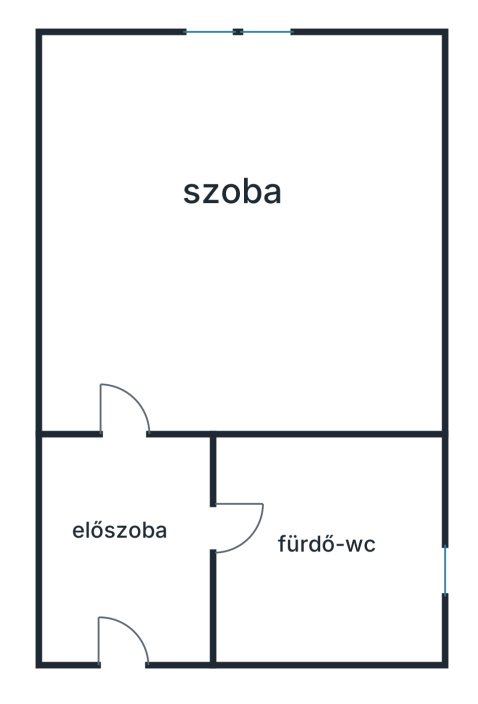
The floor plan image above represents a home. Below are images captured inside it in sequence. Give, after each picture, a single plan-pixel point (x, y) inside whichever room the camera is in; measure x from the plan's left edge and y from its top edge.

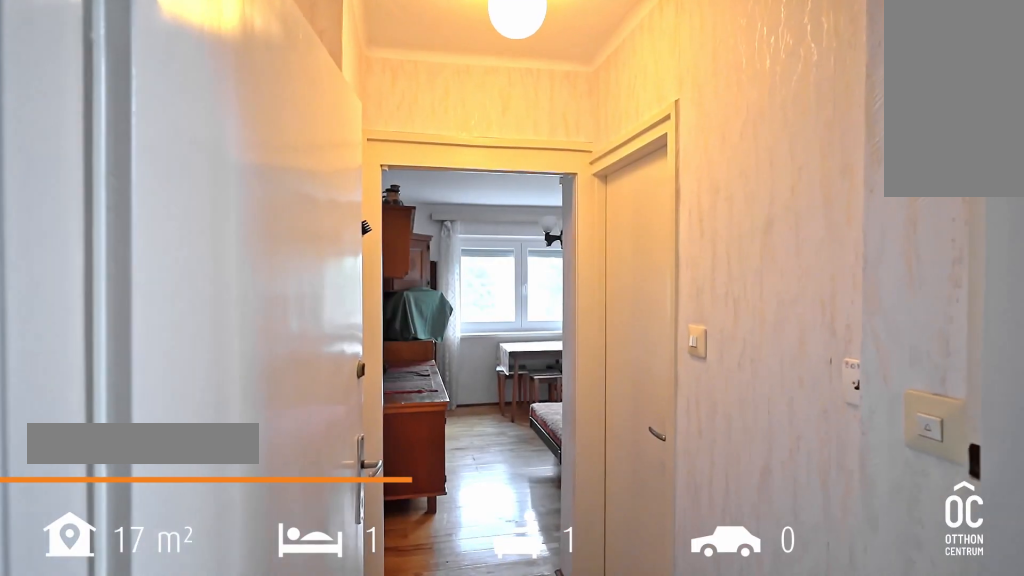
(121, 601)
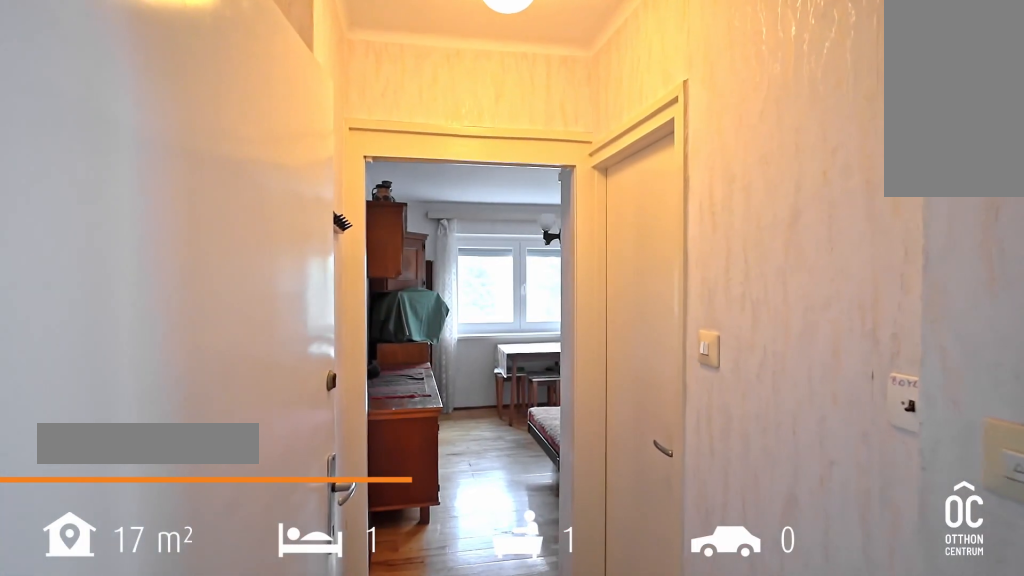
(121, 601)
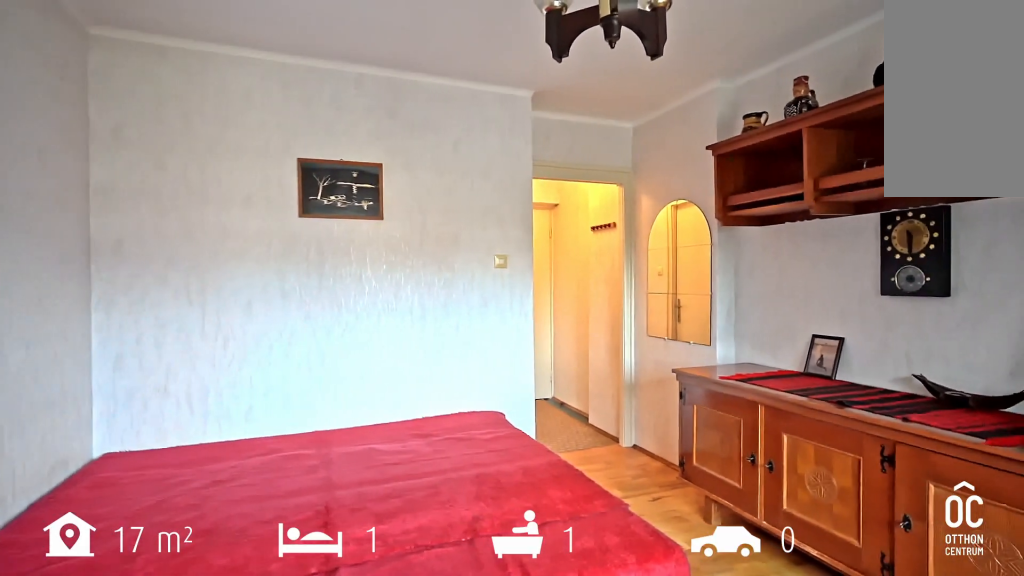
(239, 215)
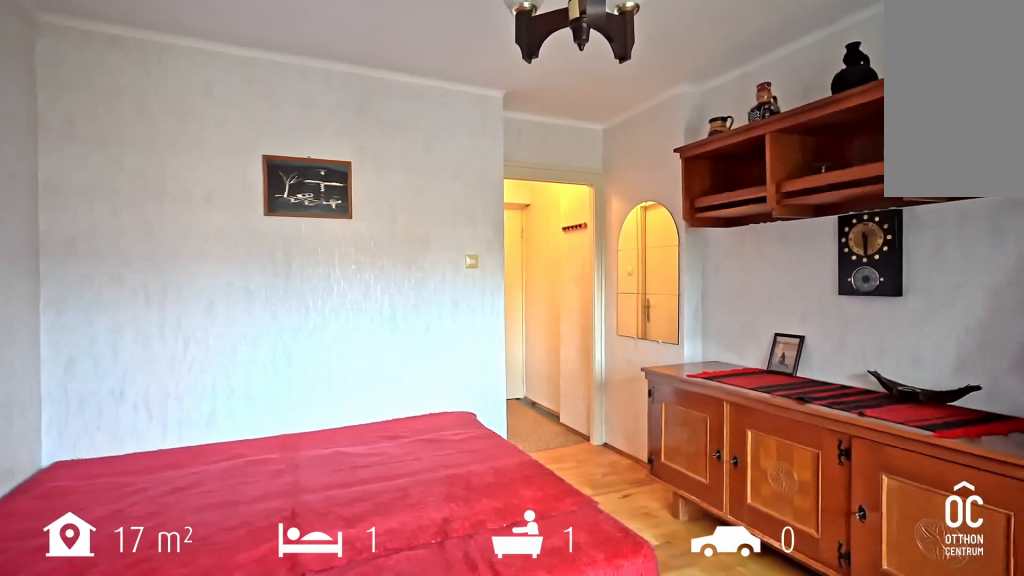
(239, 215)
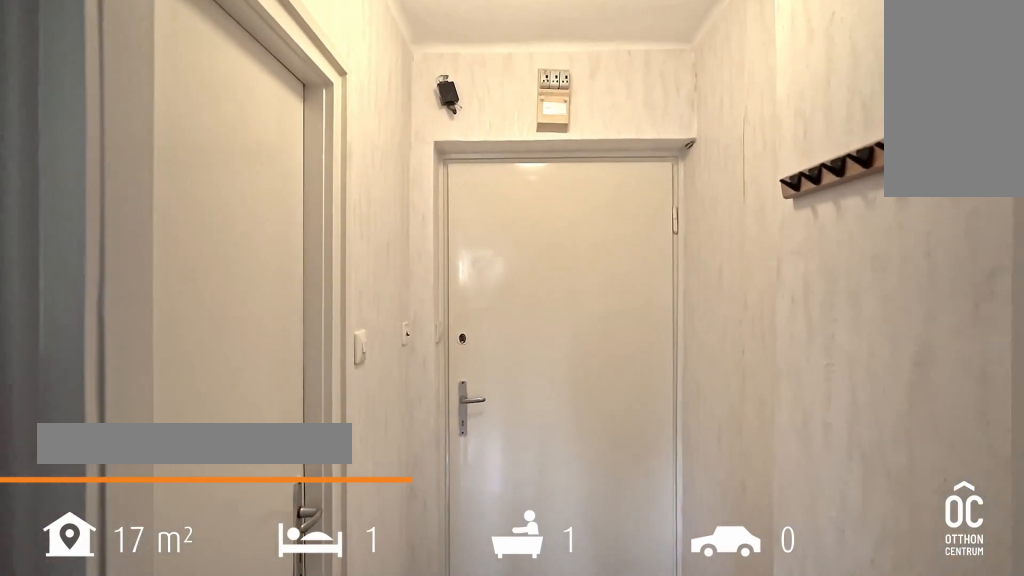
(165, 530)
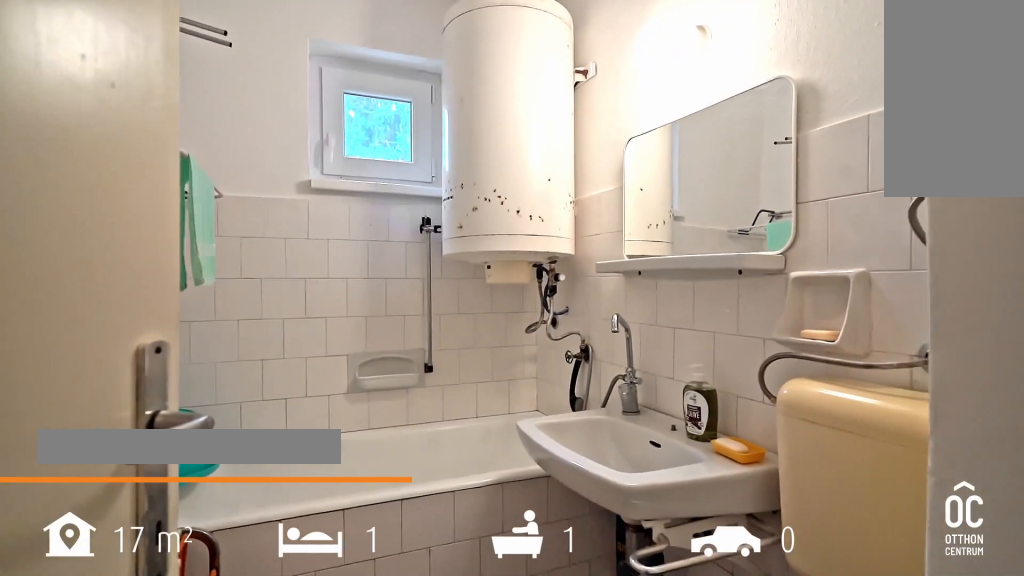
(326, 553)
